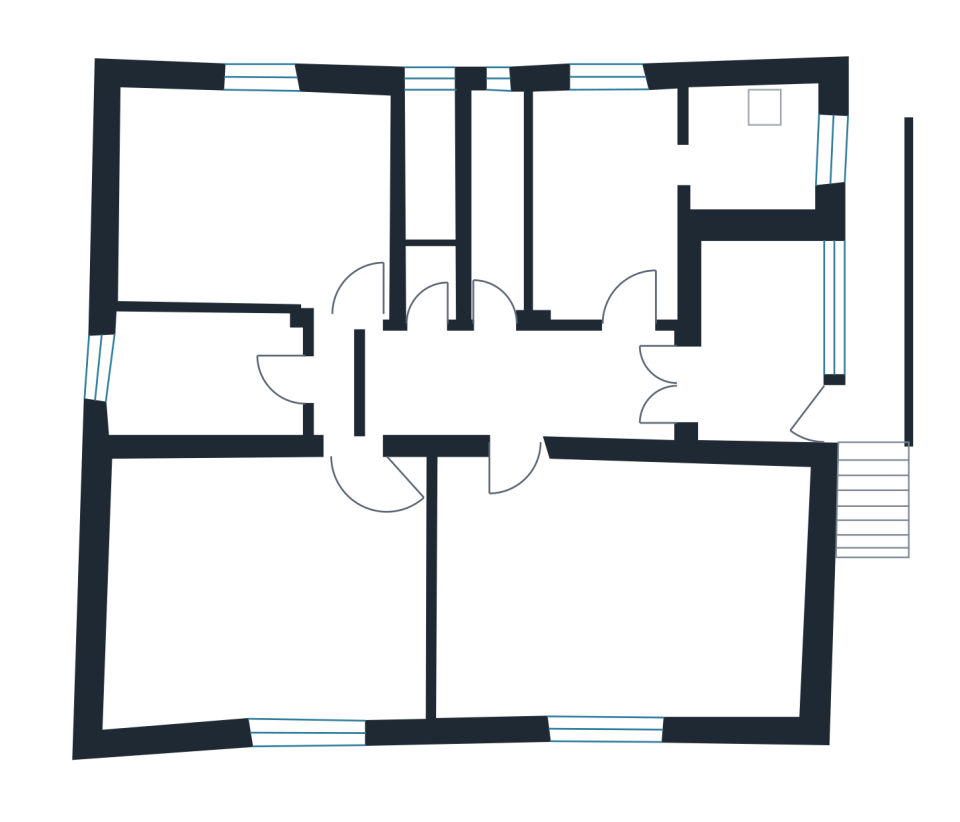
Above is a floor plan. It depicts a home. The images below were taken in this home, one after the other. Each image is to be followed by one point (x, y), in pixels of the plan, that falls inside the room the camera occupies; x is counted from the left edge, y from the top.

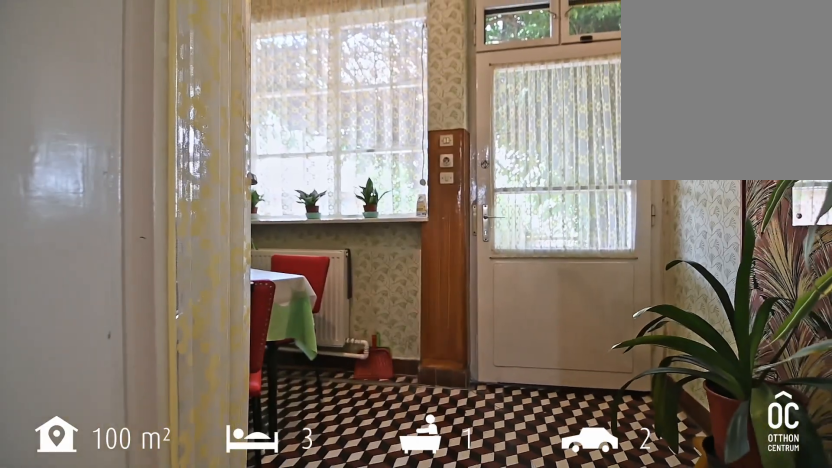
(762, 337)
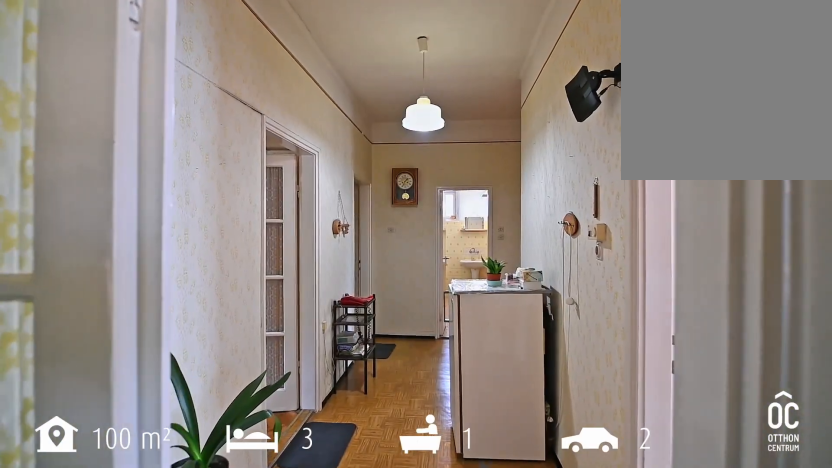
(762, 338)
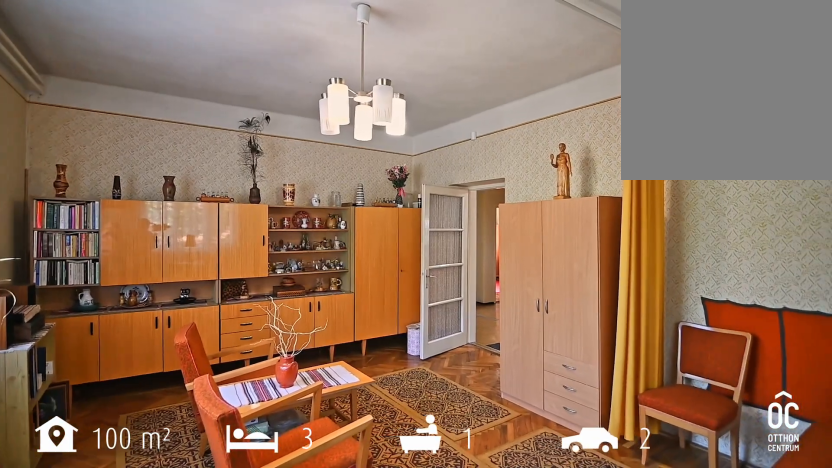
(630, 588)
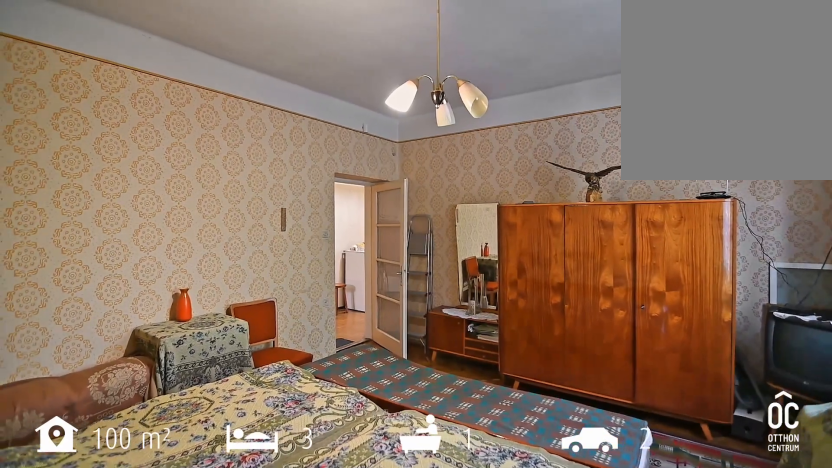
(259, 588)
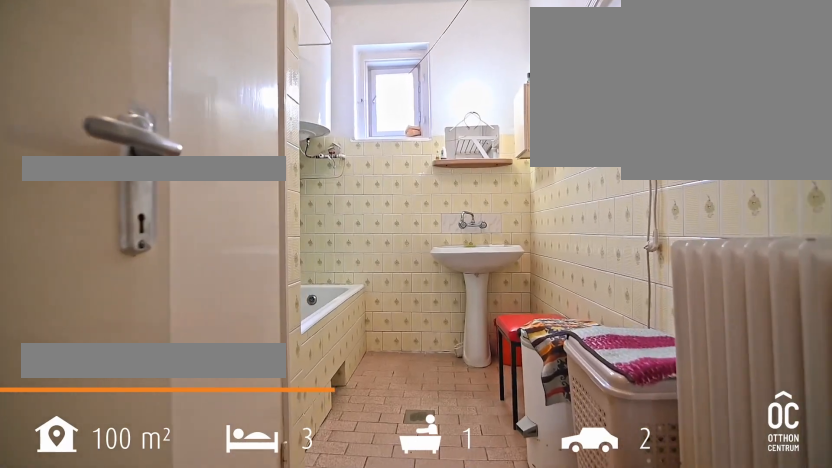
(211, 369)
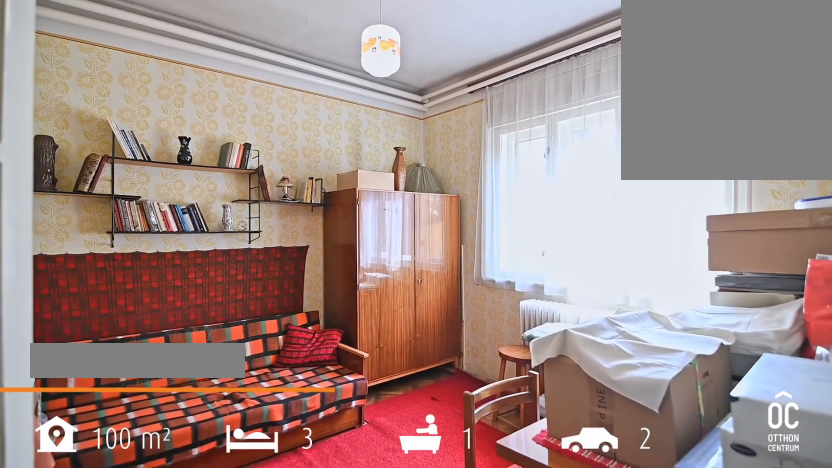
(255, 190)
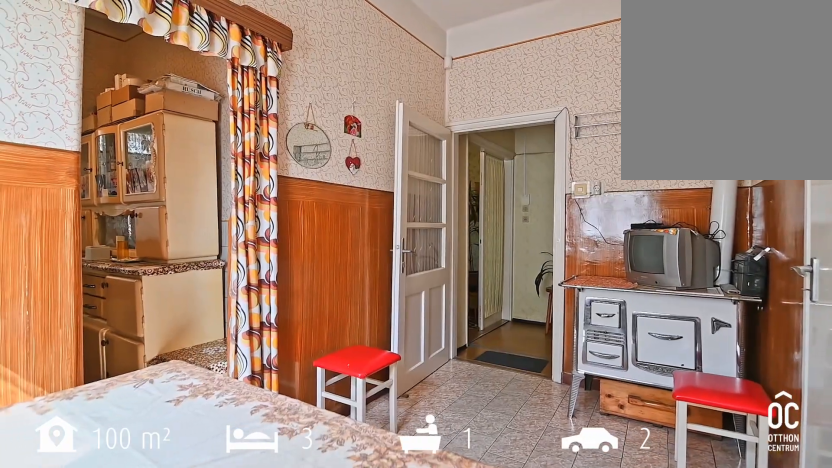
(604, 208)
